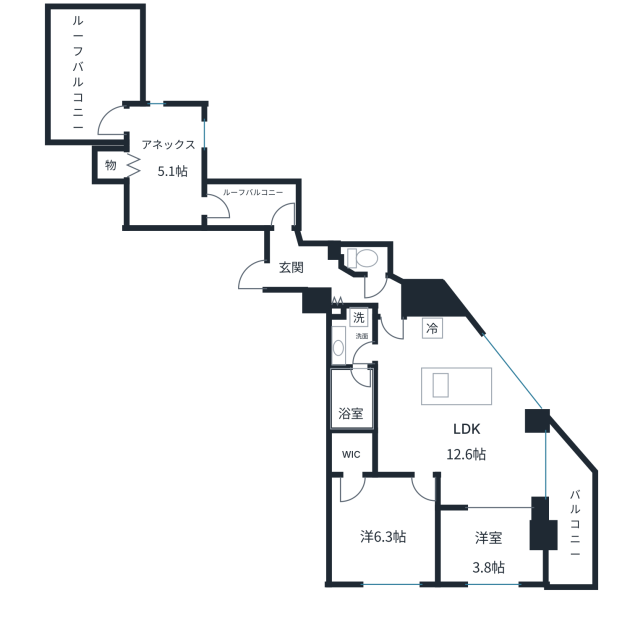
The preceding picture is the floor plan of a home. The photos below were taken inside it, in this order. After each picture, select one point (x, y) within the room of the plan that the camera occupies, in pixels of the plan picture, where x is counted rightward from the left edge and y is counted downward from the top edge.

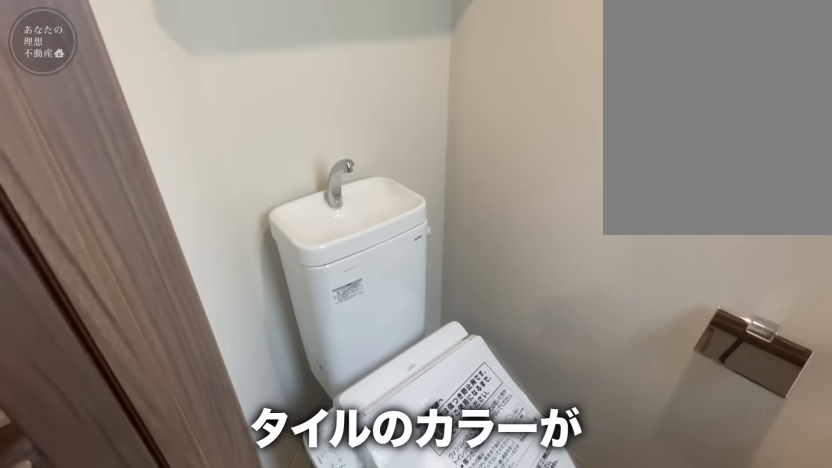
(333, 286)
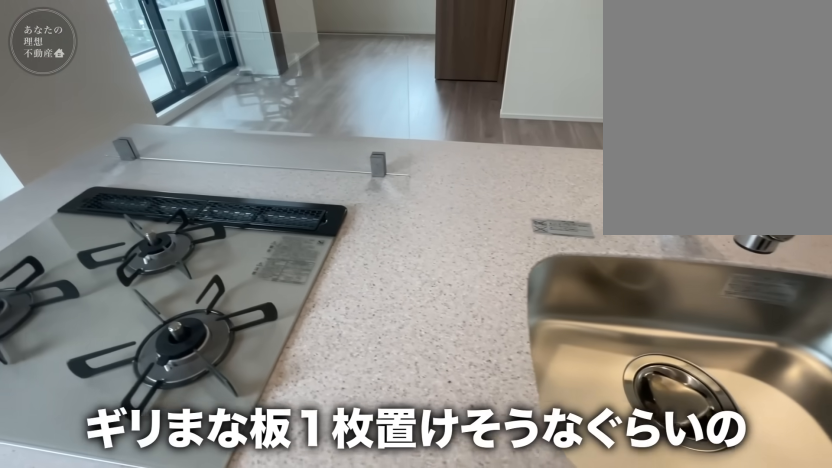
(452, 338)
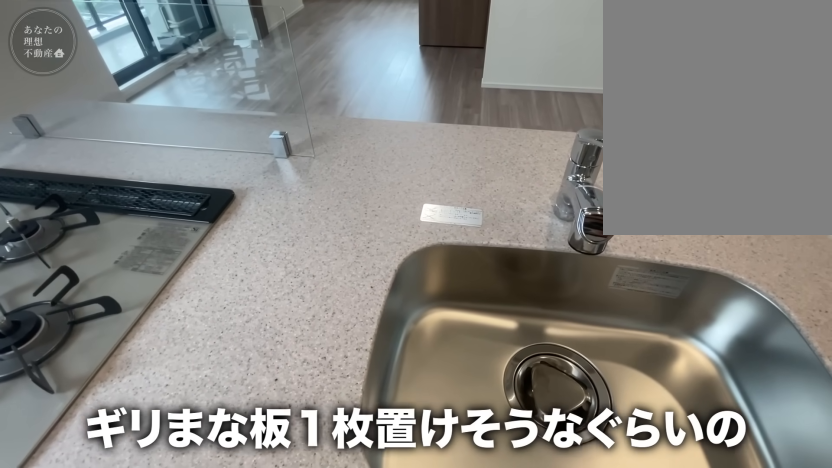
(452, 339)
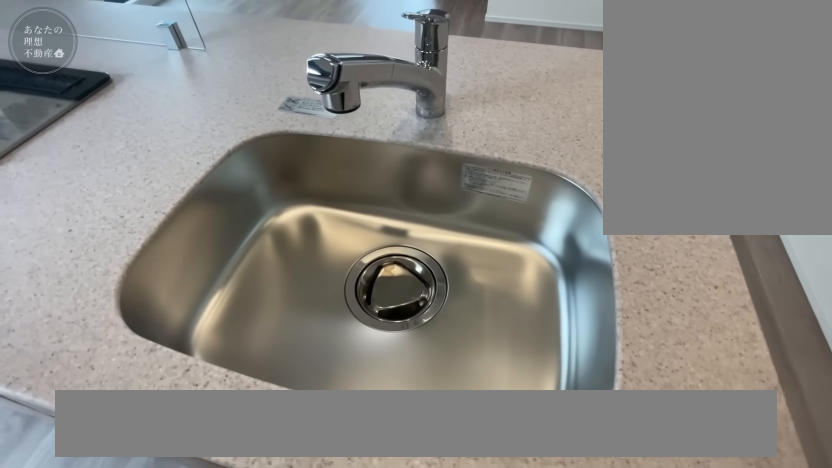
(451, 339)
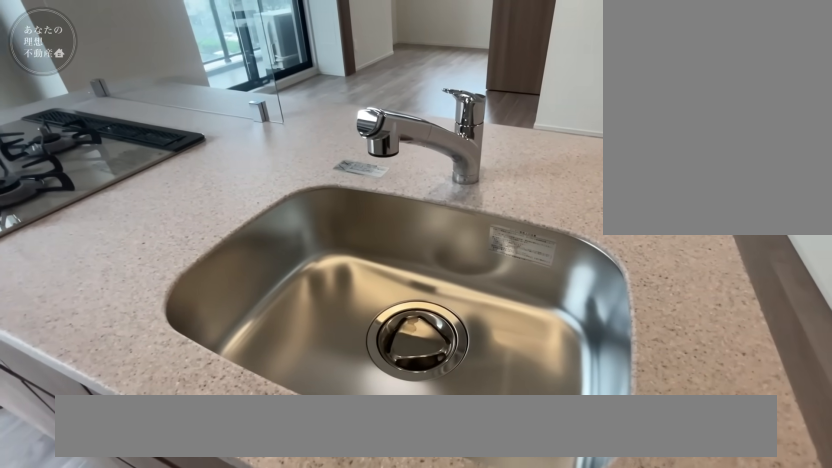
(452, 338)
